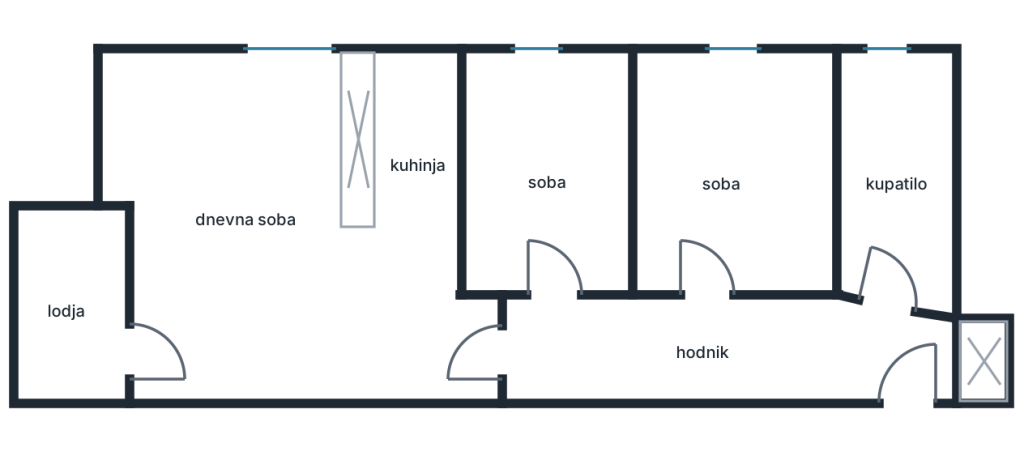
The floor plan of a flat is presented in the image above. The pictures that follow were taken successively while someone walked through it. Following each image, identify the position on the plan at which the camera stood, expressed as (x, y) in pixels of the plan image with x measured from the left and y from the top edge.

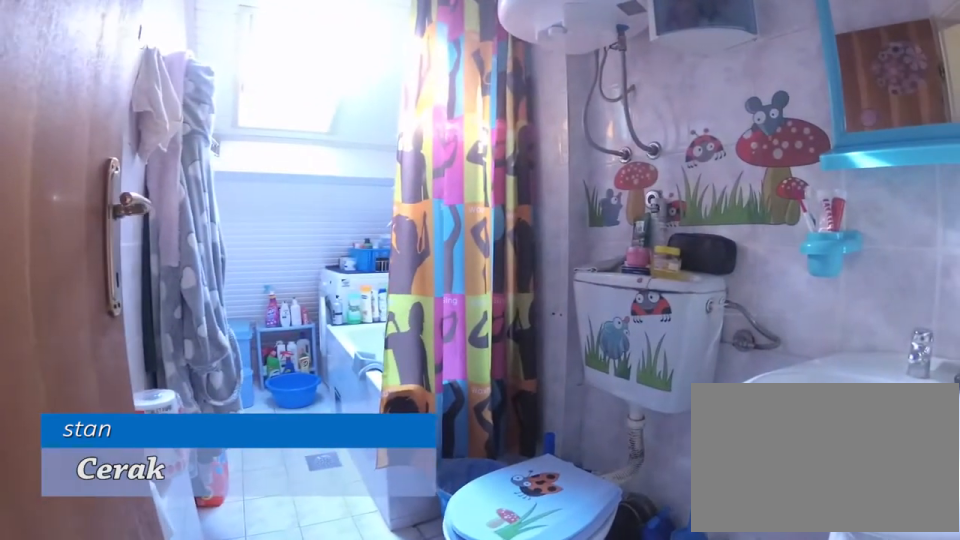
(886, 307)
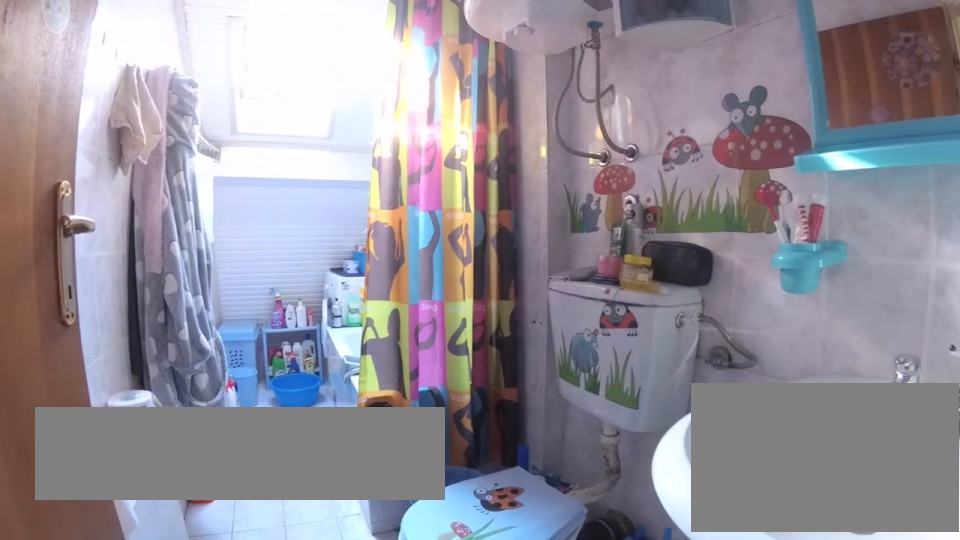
(886, 305)
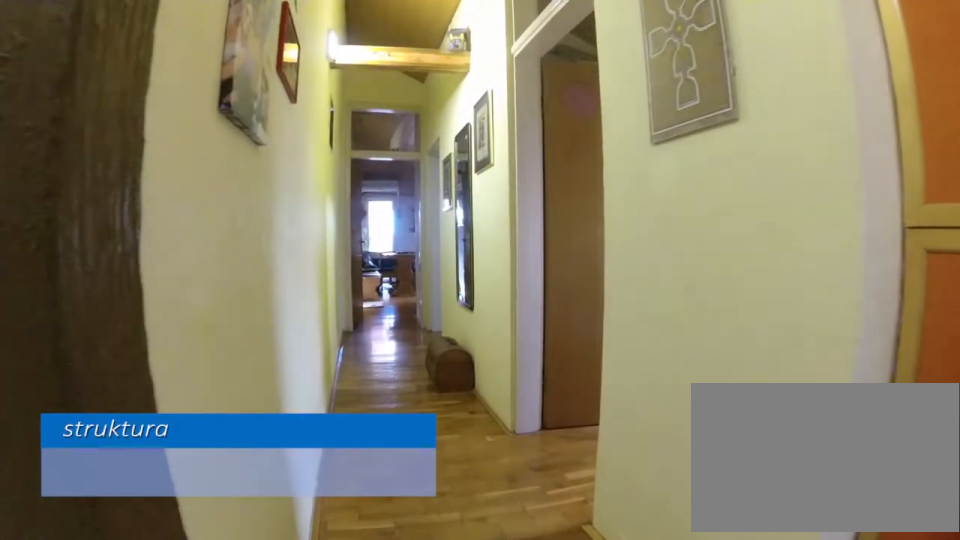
(907, 349)
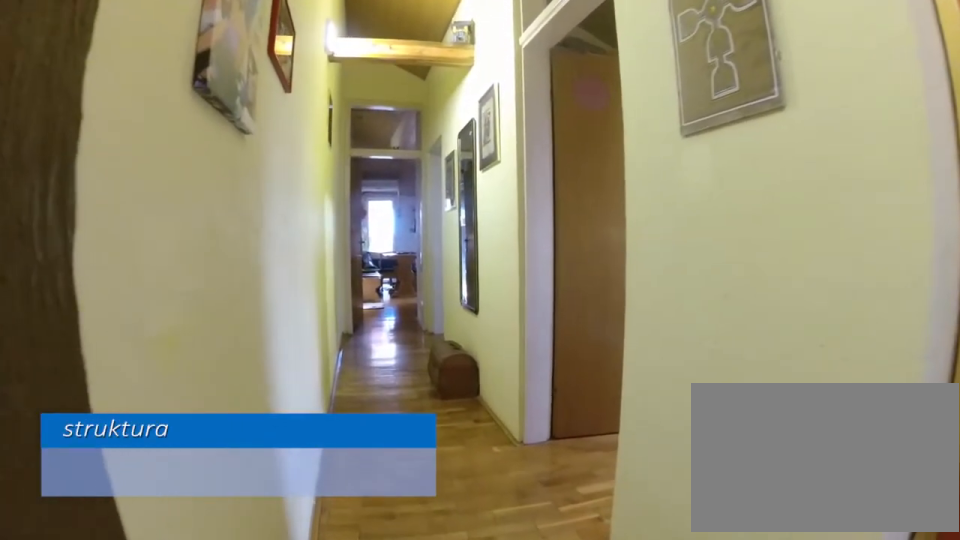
(895, 348)
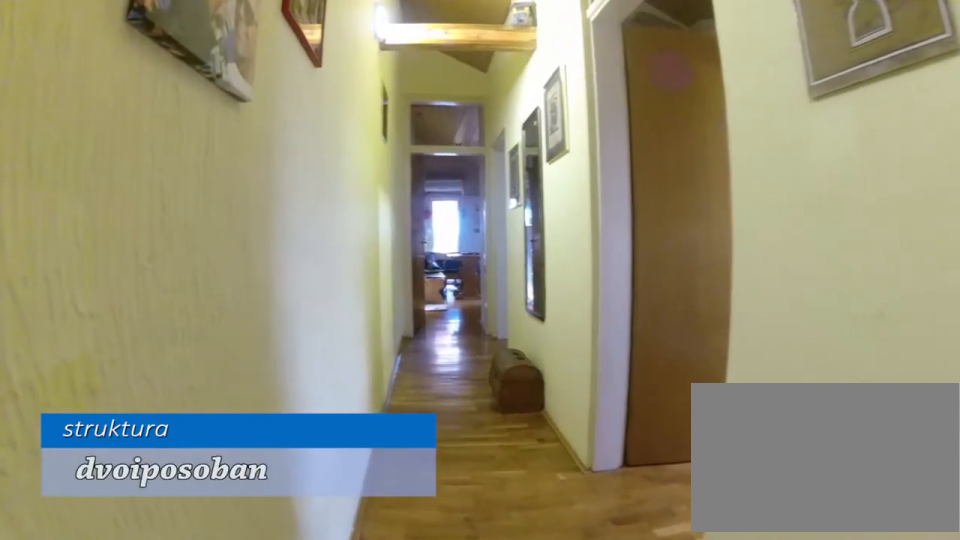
(874, 348)
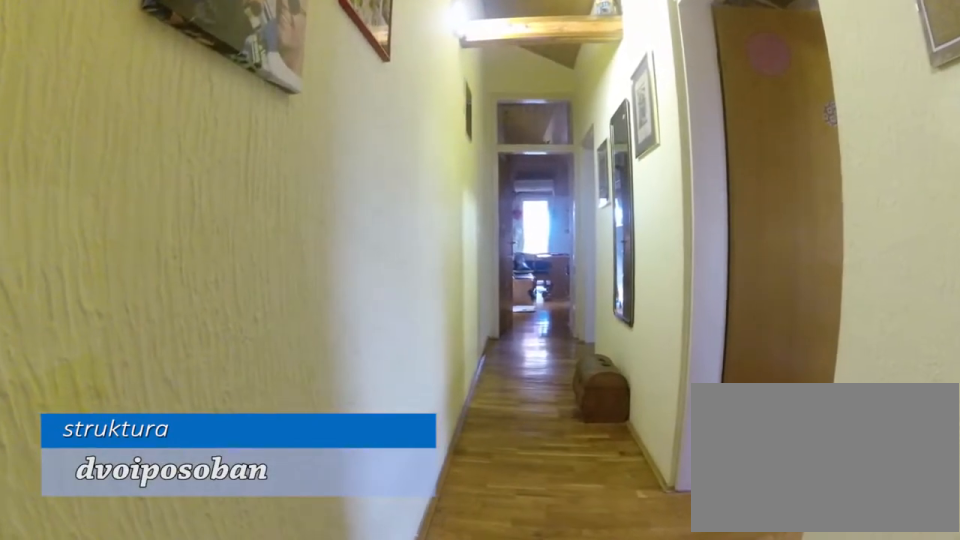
(838, 347)
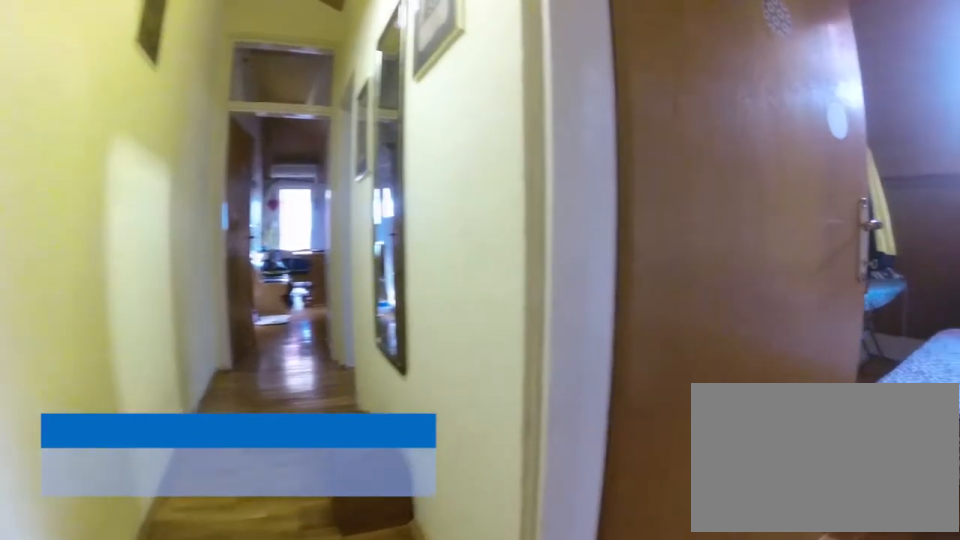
(756, 350)
